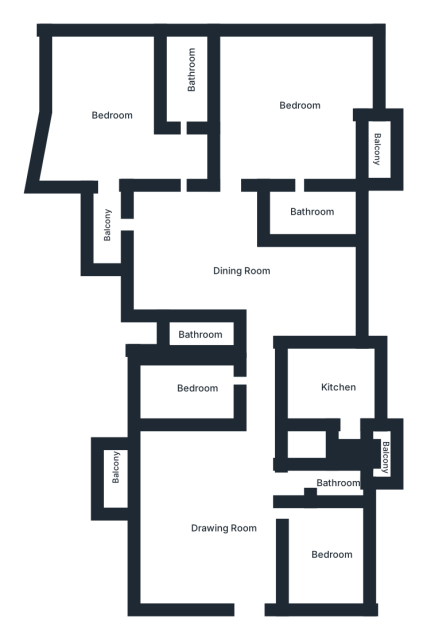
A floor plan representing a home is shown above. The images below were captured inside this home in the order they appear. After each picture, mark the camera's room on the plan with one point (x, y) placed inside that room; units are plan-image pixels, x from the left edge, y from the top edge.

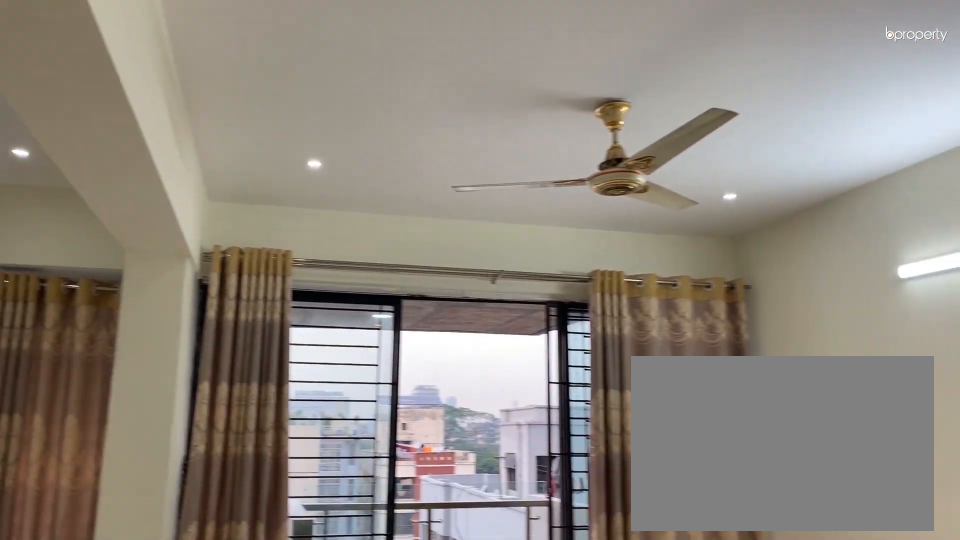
(226, 528)
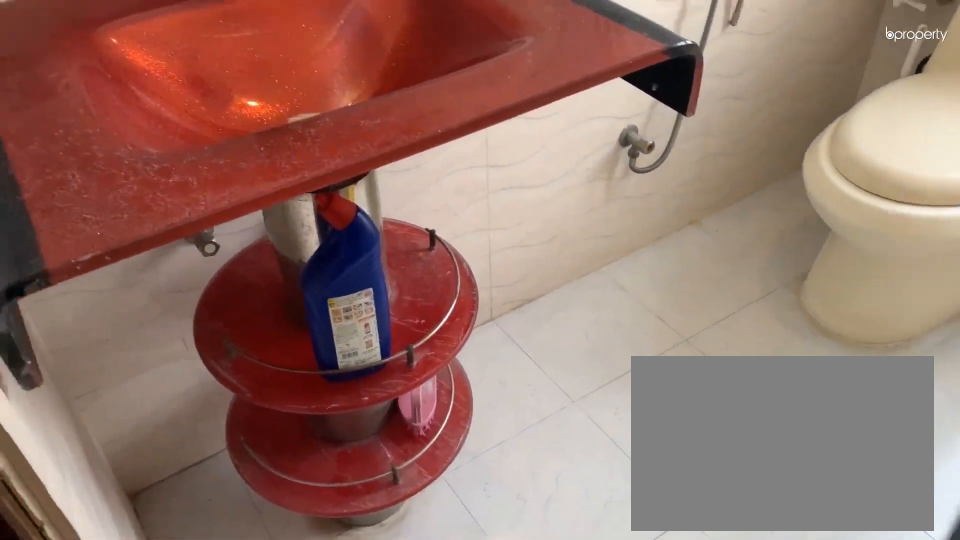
(339, 483)
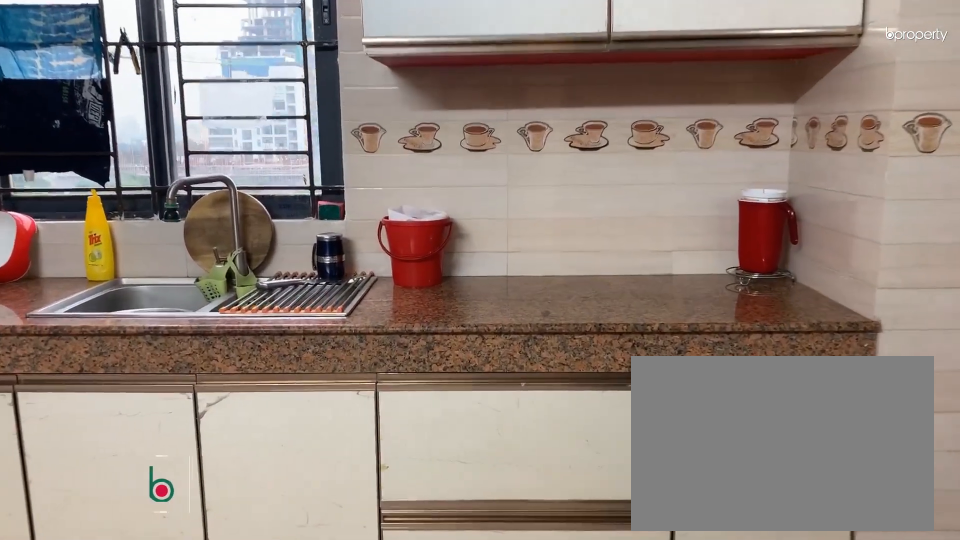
(342, 388)
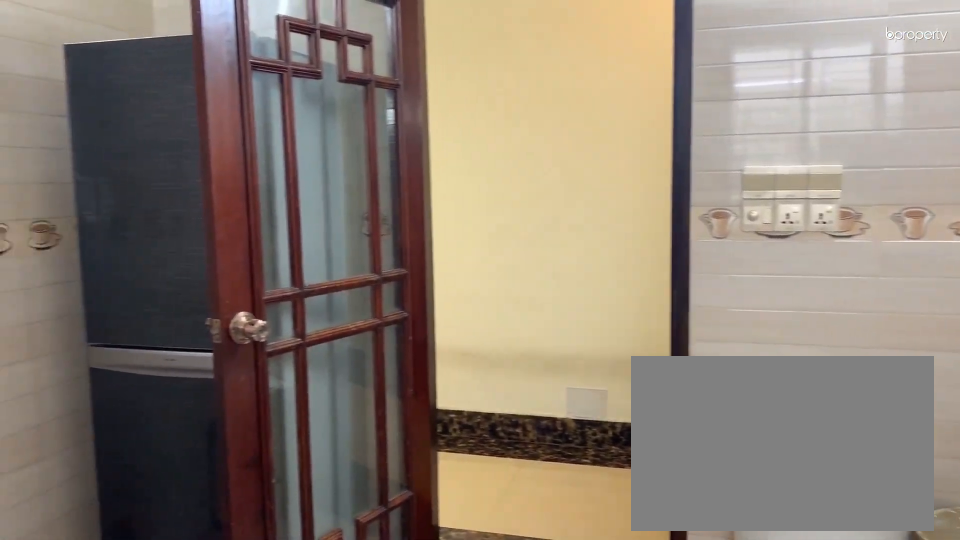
(342, 387)
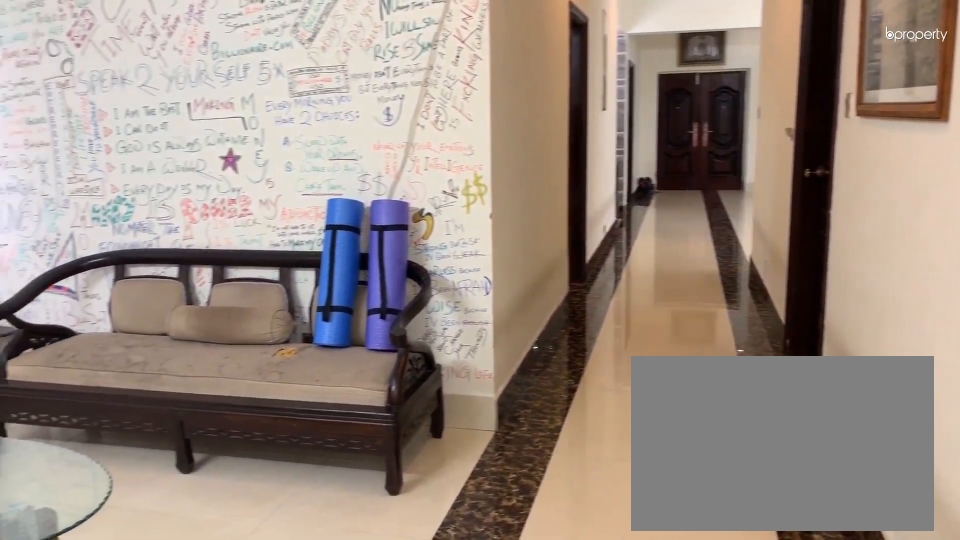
(229, 253)
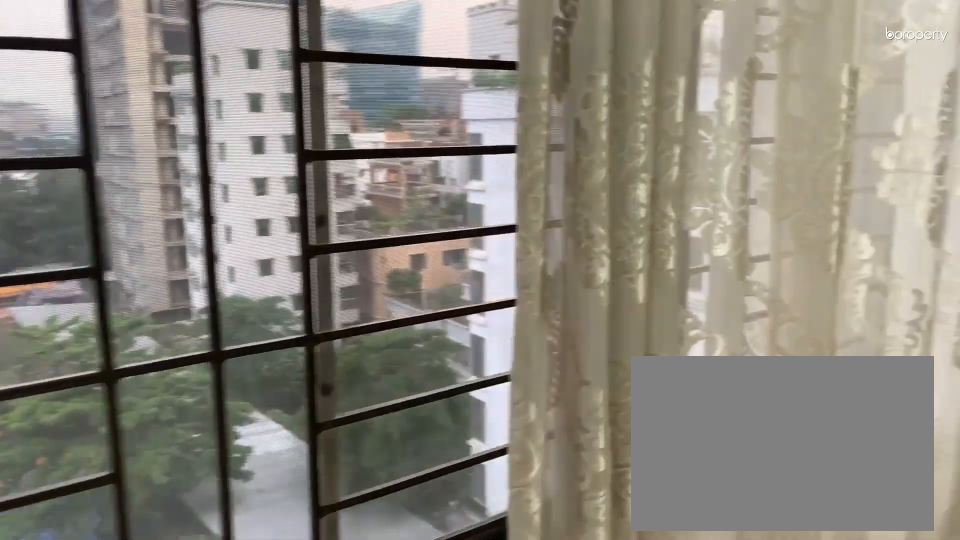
(301, 289)
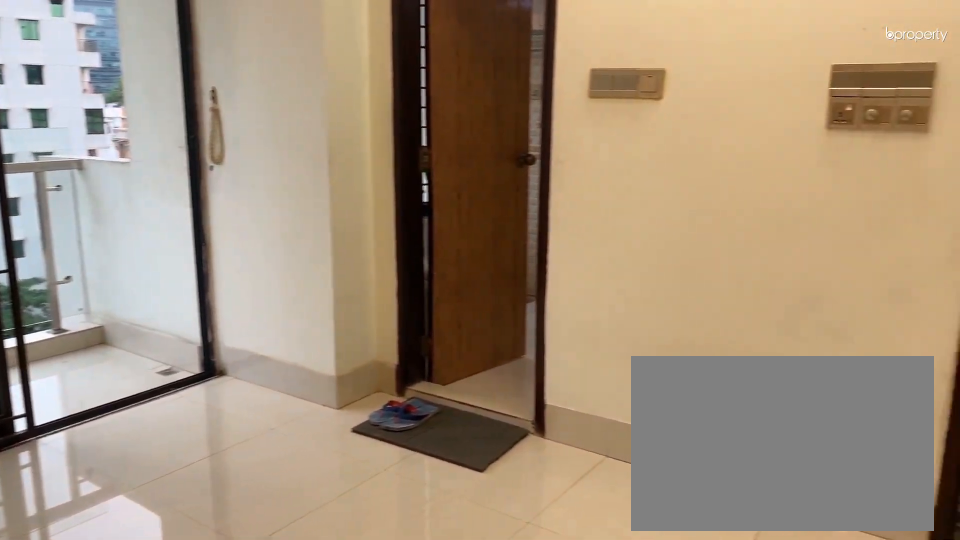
(296, 105)
